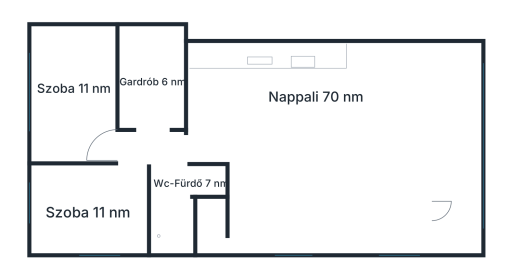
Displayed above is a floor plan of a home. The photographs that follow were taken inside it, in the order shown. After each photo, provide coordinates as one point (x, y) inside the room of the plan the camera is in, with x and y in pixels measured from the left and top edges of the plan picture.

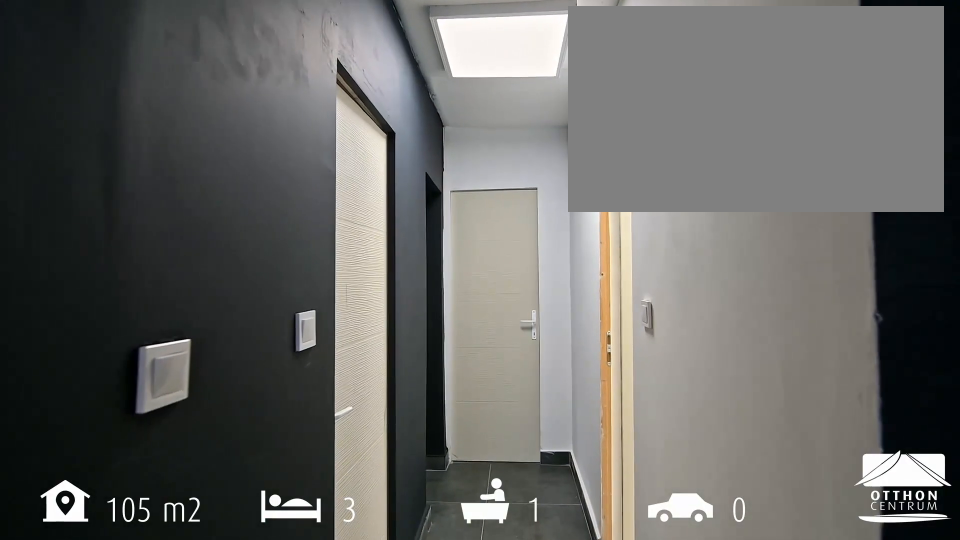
(151, 147)
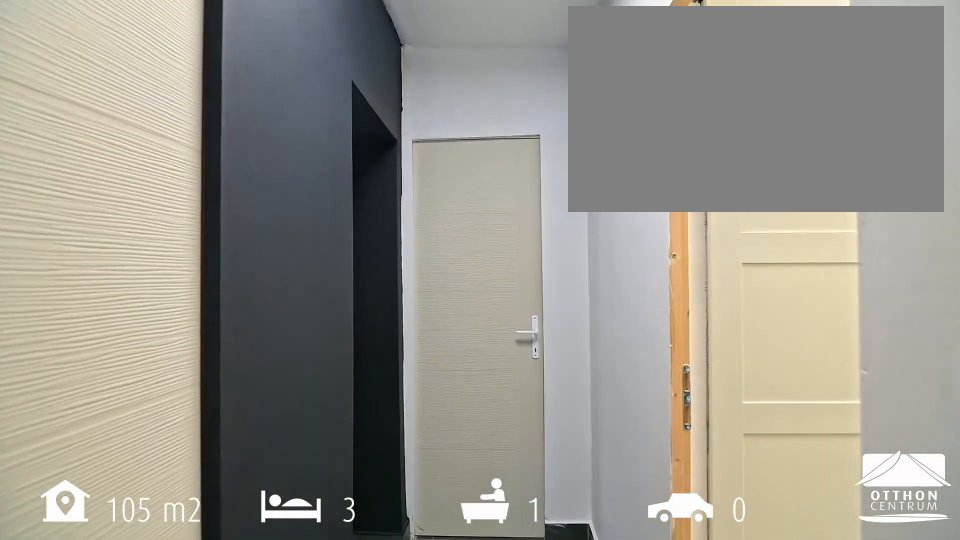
(151, 147)
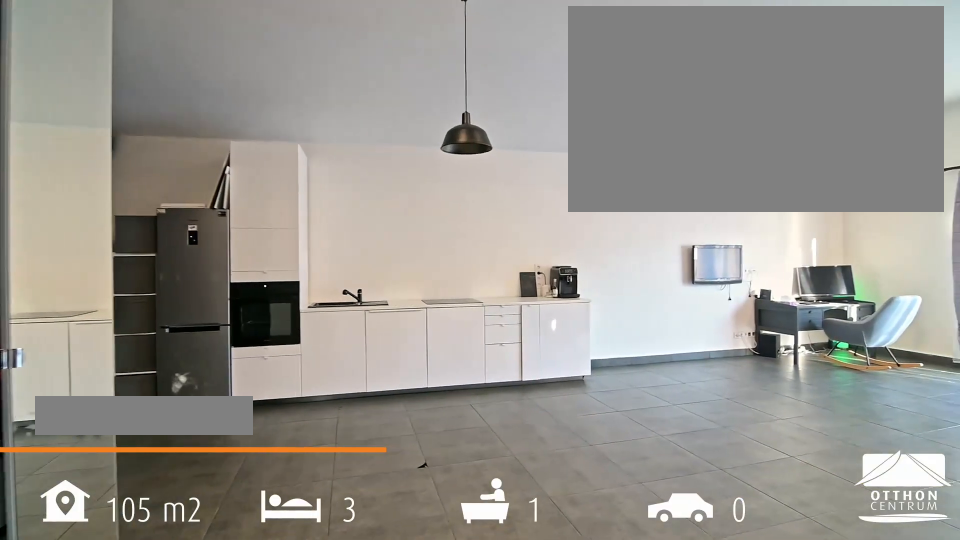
(334, 152)
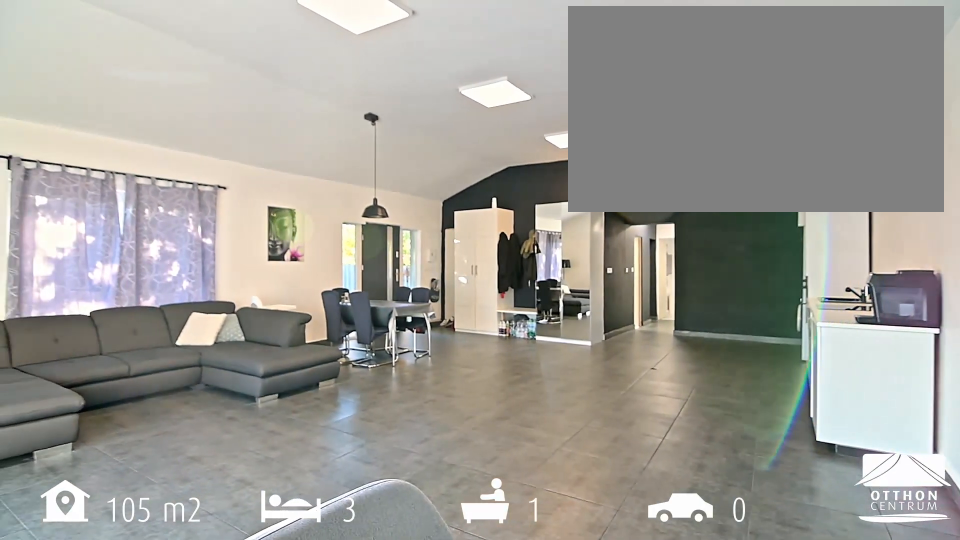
(334, 152)
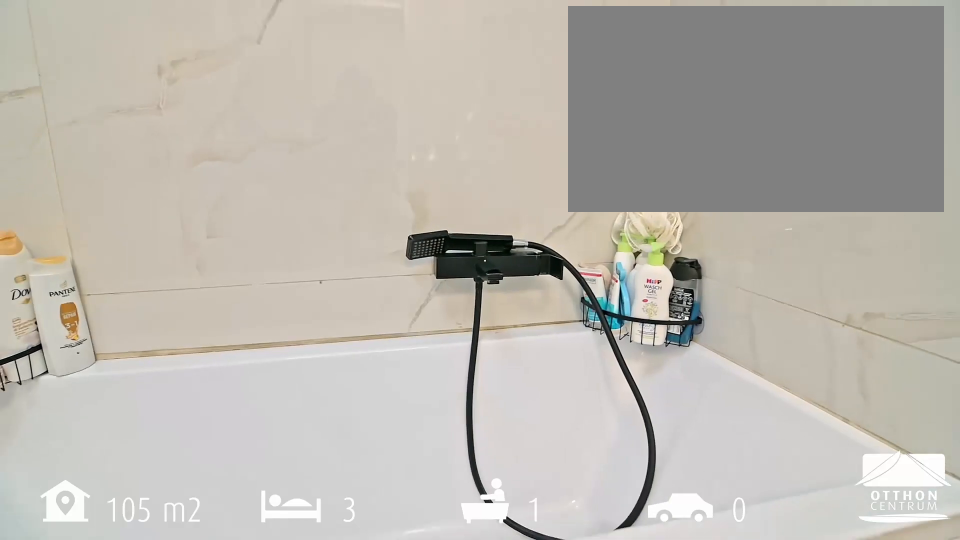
(170, 202)
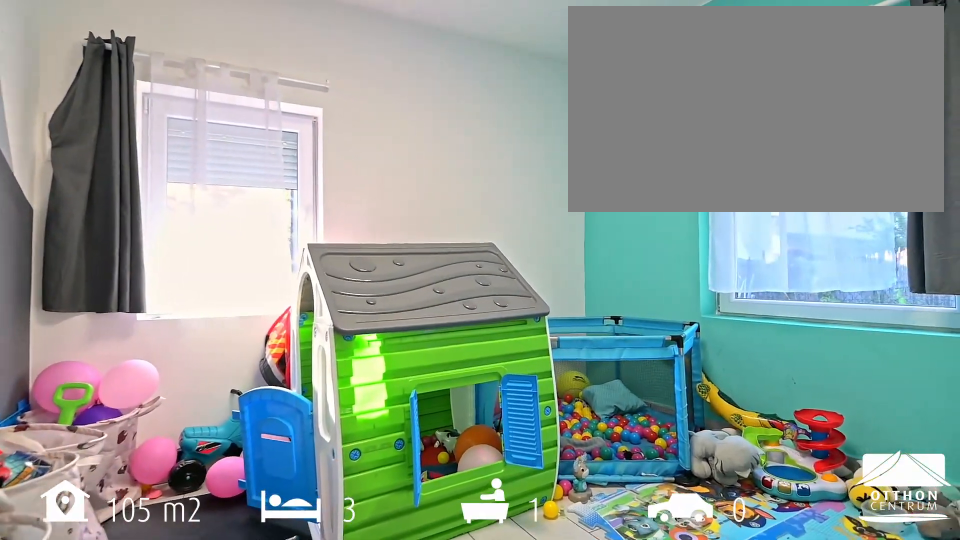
(88, 213)
